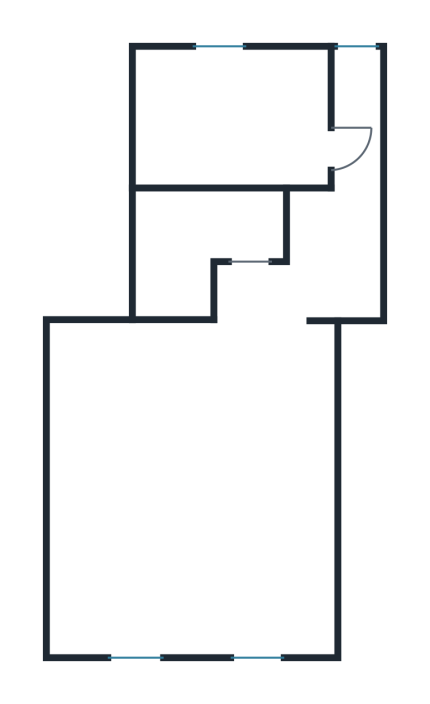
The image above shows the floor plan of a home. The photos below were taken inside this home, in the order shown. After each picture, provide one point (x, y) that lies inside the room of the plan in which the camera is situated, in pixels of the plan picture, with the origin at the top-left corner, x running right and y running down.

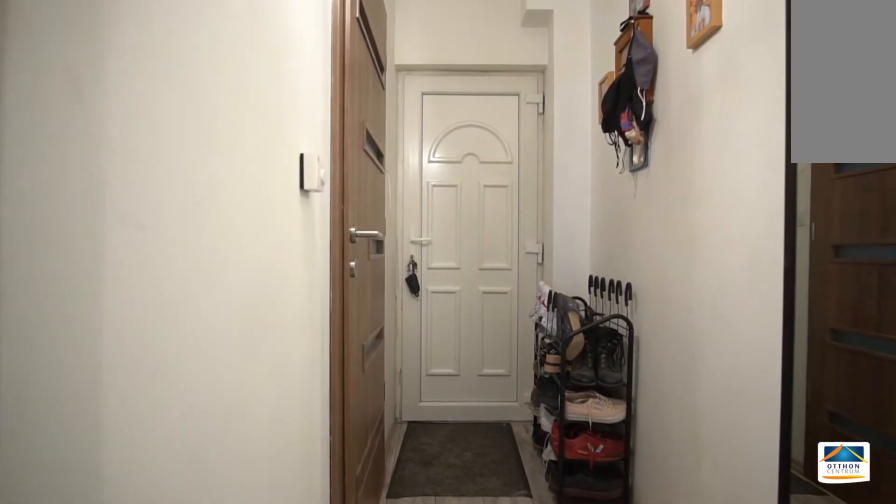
(355, 204)
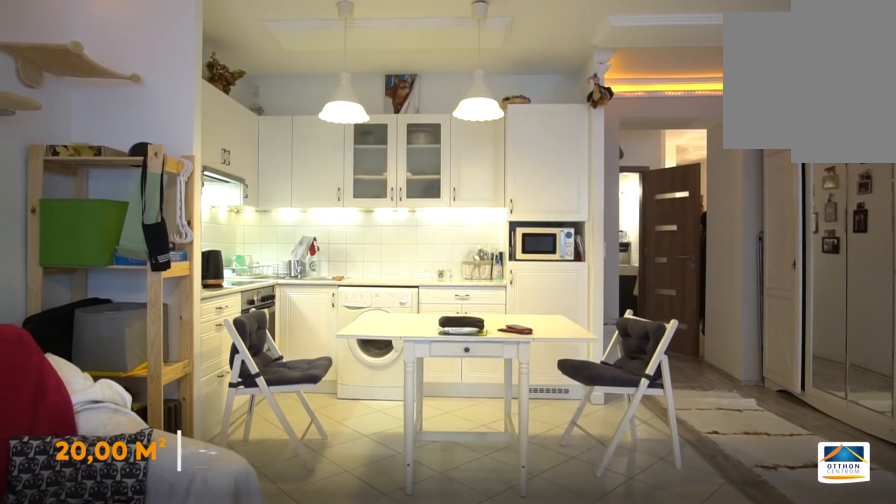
(200, 492)
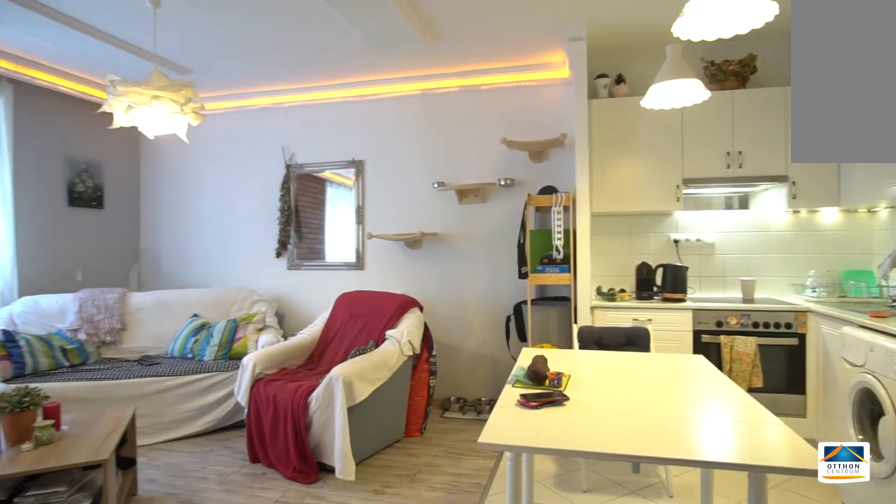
(200, 492)
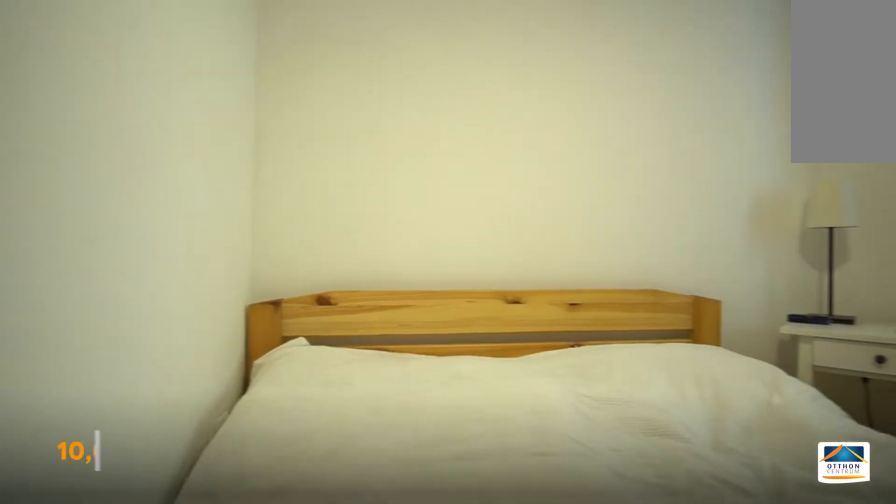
(220, 109)
